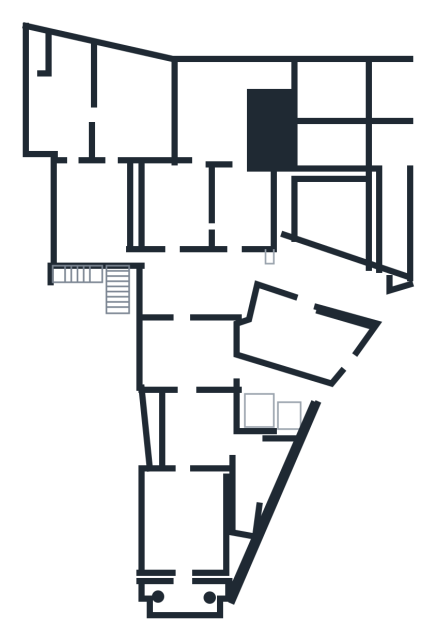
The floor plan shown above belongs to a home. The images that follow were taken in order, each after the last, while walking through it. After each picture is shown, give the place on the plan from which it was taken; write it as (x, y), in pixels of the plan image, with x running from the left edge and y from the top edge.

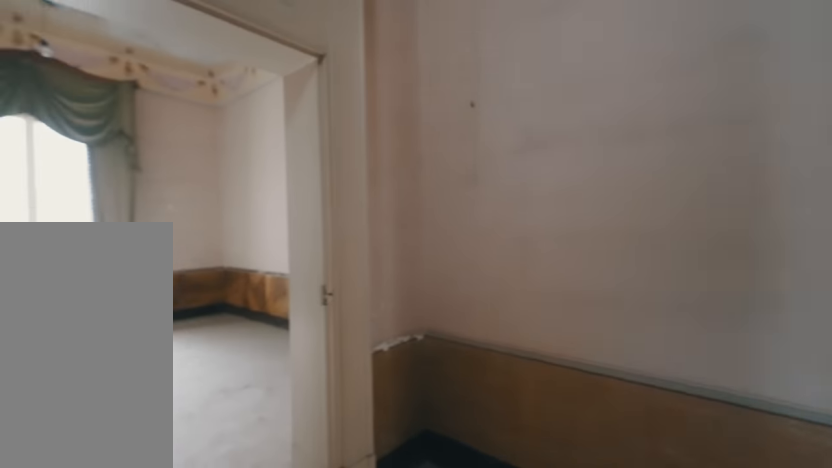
(185, 469)
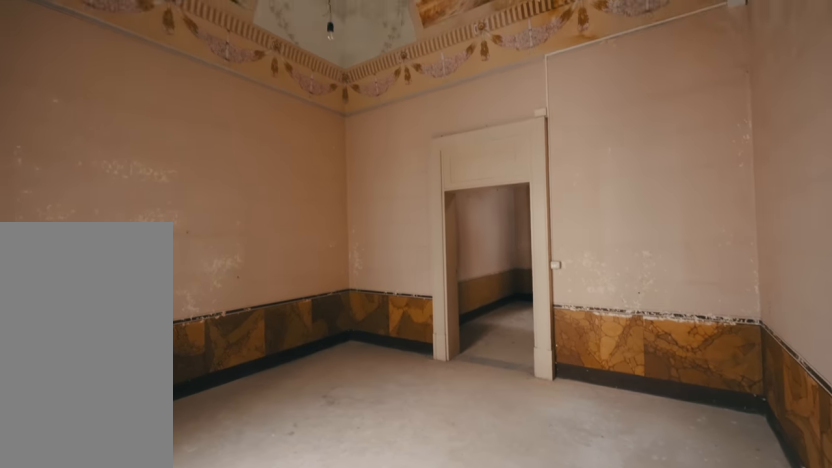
(189, 521)
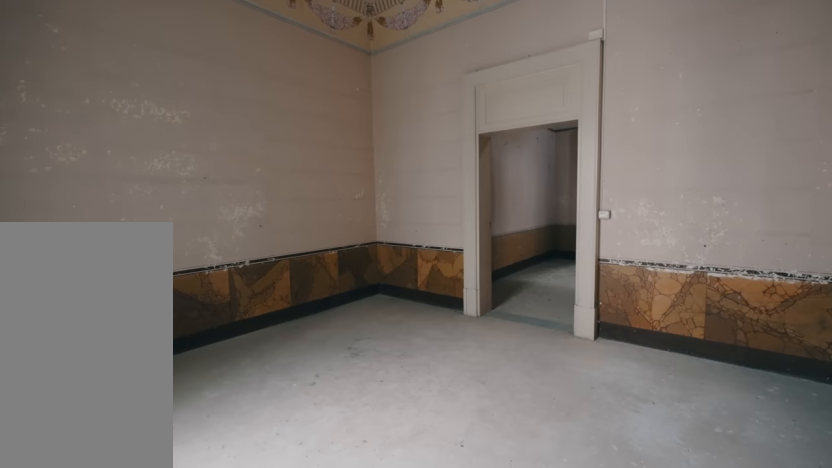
(189, 521)
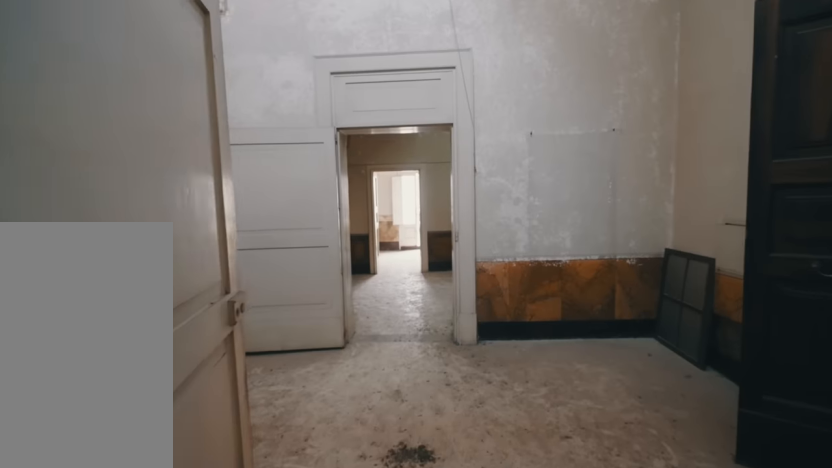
(187, 360)
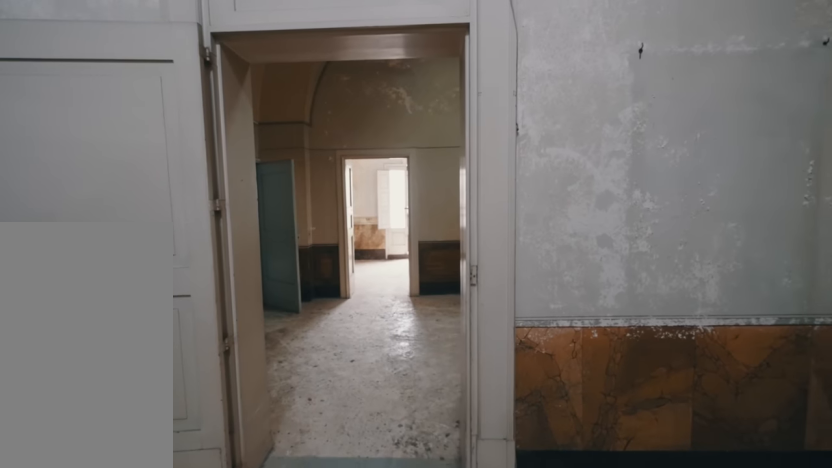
(187, 360)
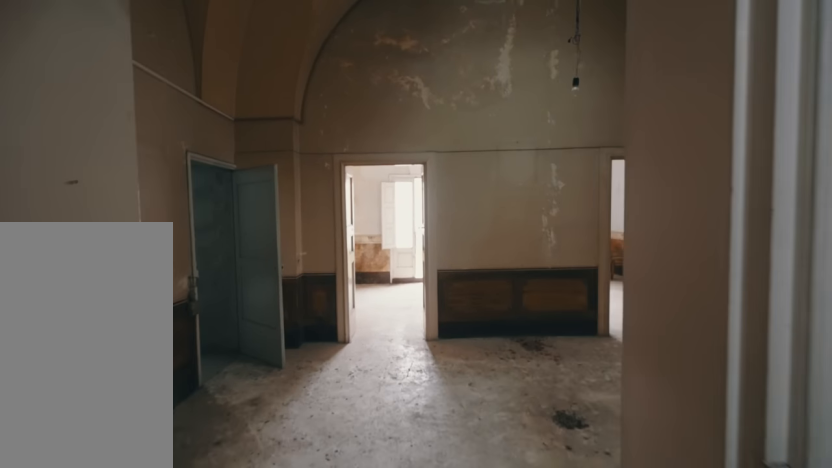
(194, 313)
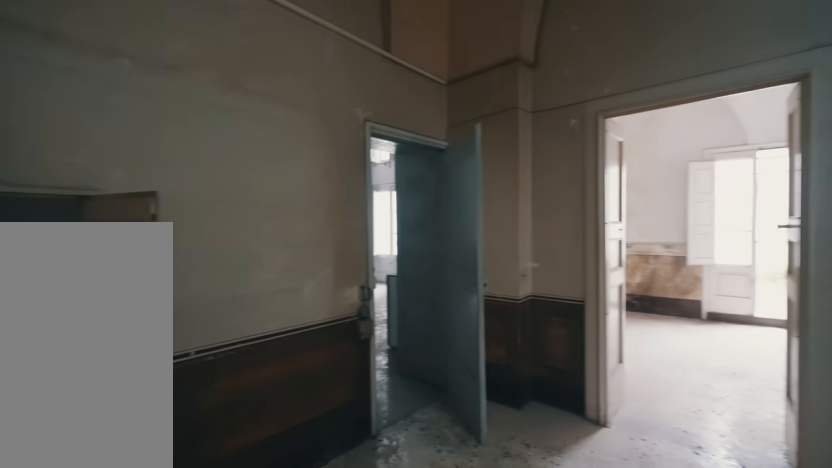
(198, 289)
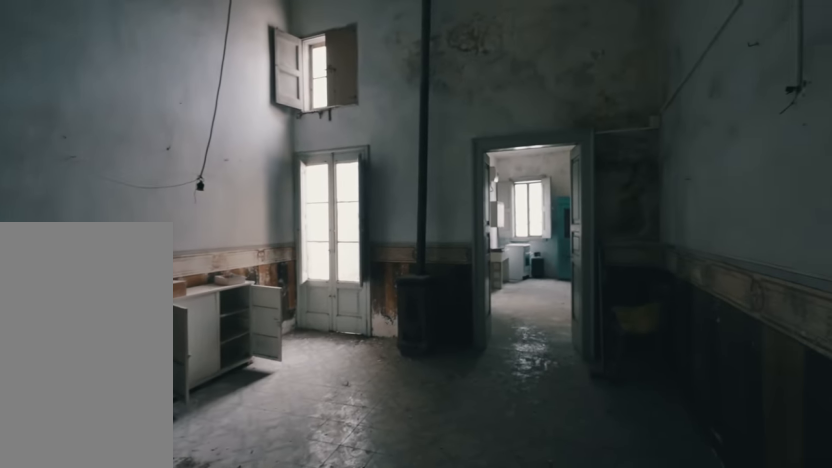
(94, 217)
